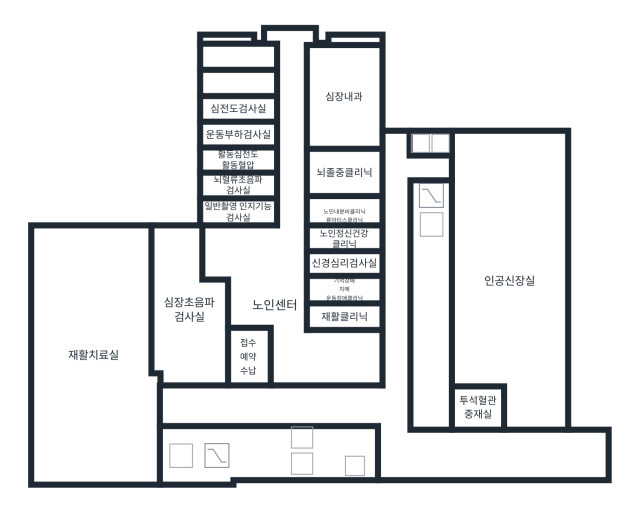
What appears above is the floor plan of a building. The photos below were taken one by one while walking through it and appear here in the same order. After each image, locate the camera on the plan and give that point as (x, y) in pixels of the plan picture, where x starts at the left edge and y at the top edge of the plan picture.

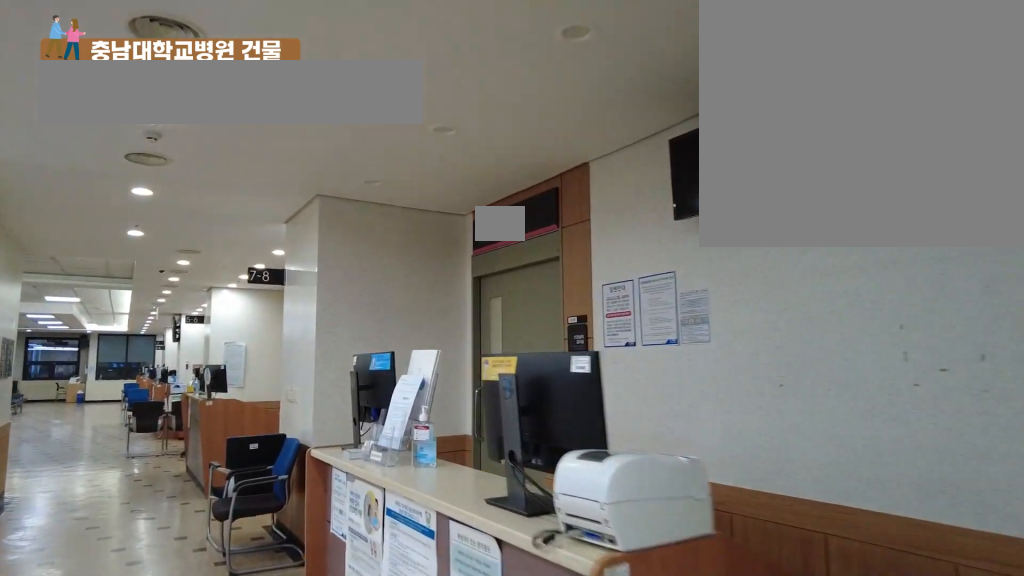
(303, 289)
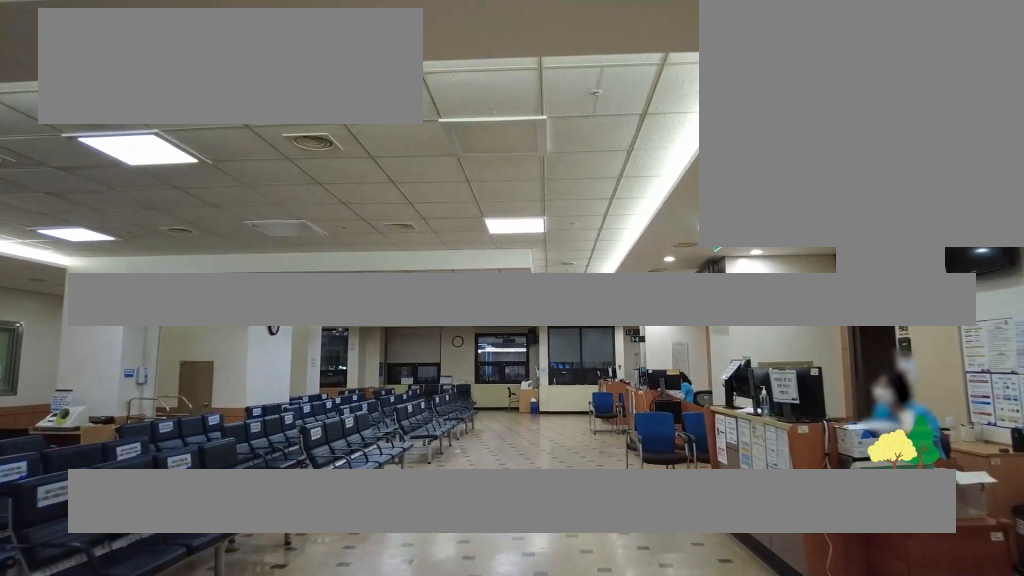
(303, 238)
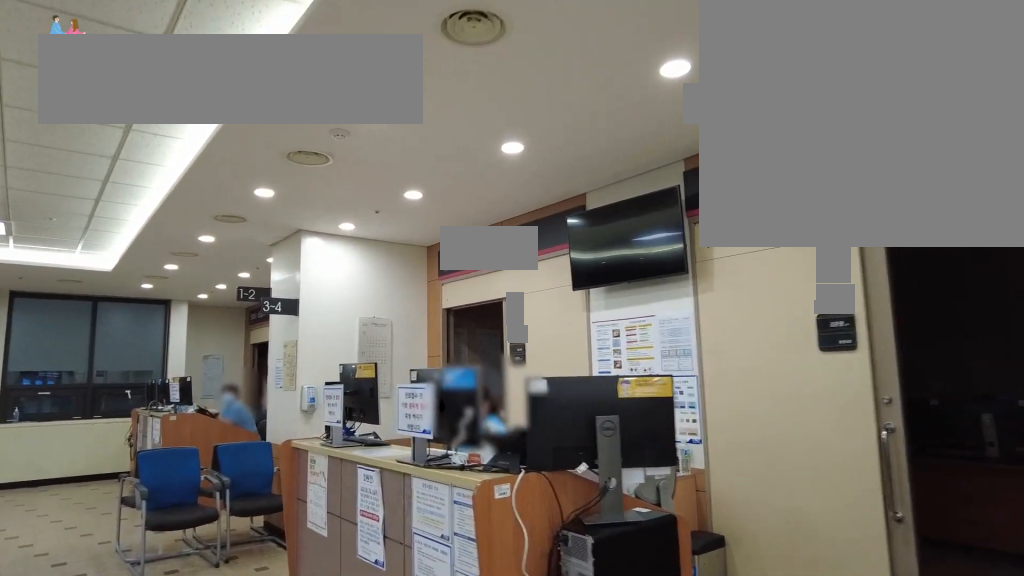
(303, 126)
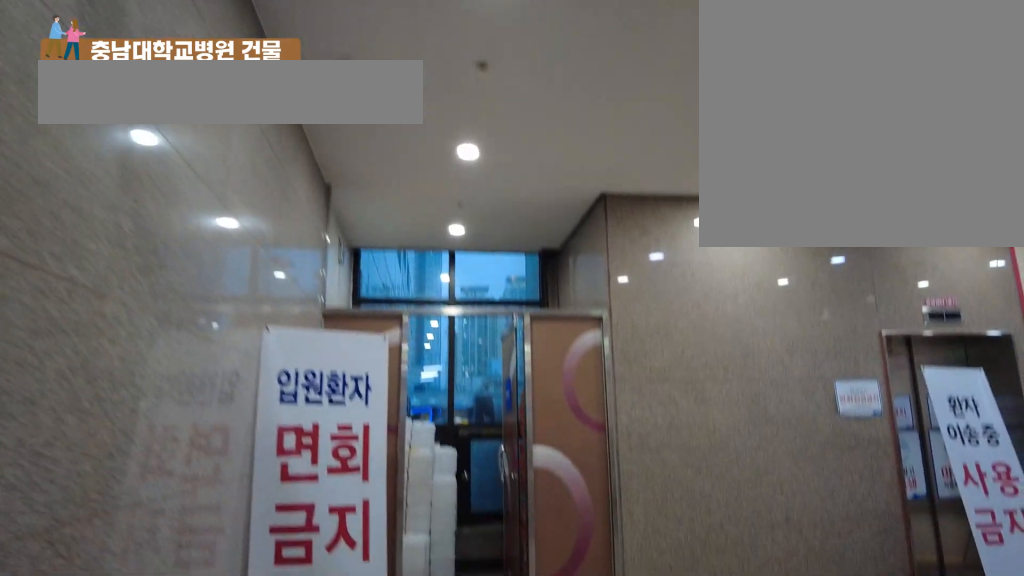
(395, 265)
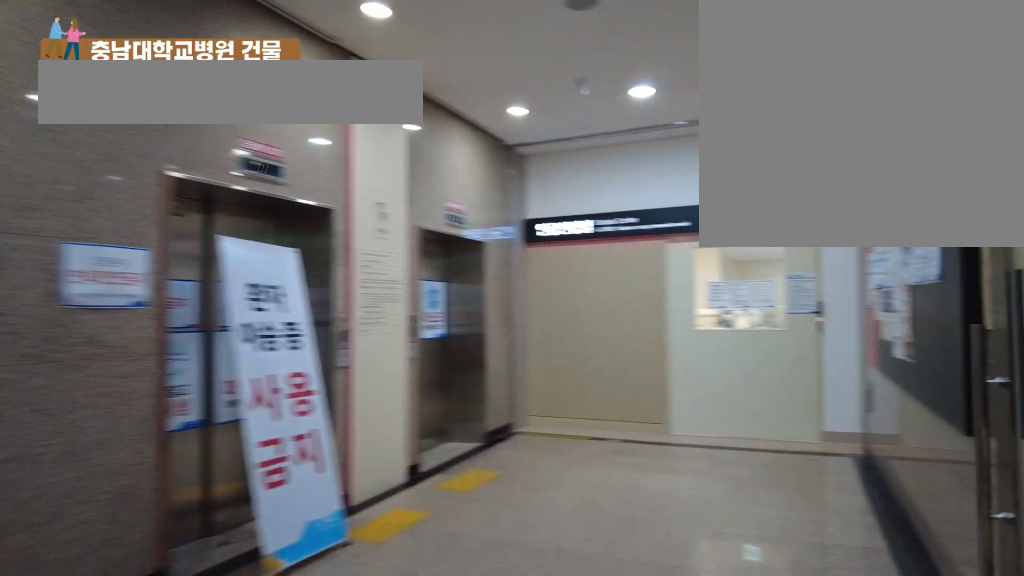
(396, 219)
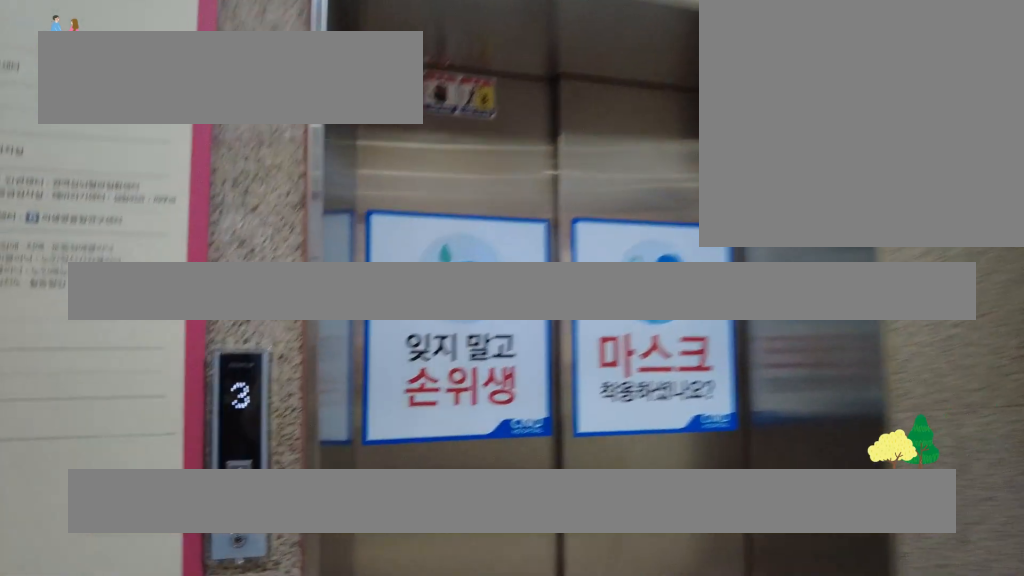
(417, 172)
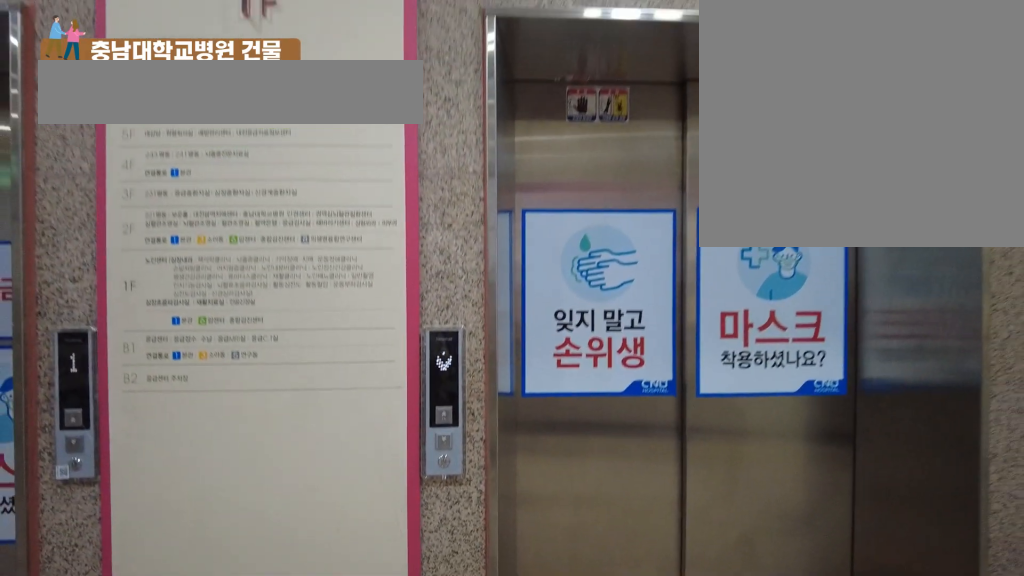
(432, 172)
